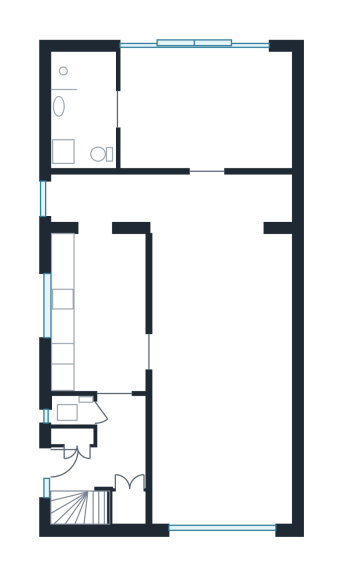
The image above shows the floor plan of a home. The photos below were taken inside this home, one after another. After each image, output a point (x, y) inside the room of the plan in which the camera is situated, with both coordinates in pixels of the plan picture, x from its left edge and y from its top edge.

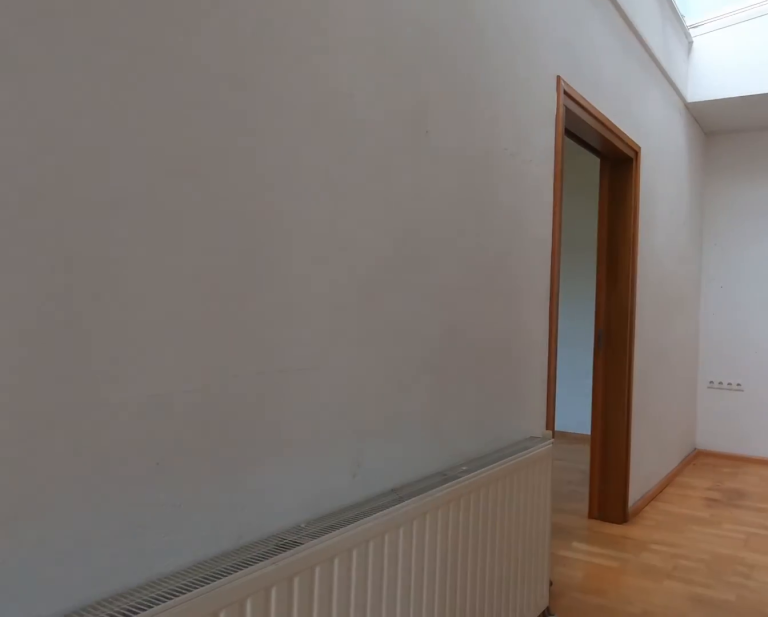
(172, 199)
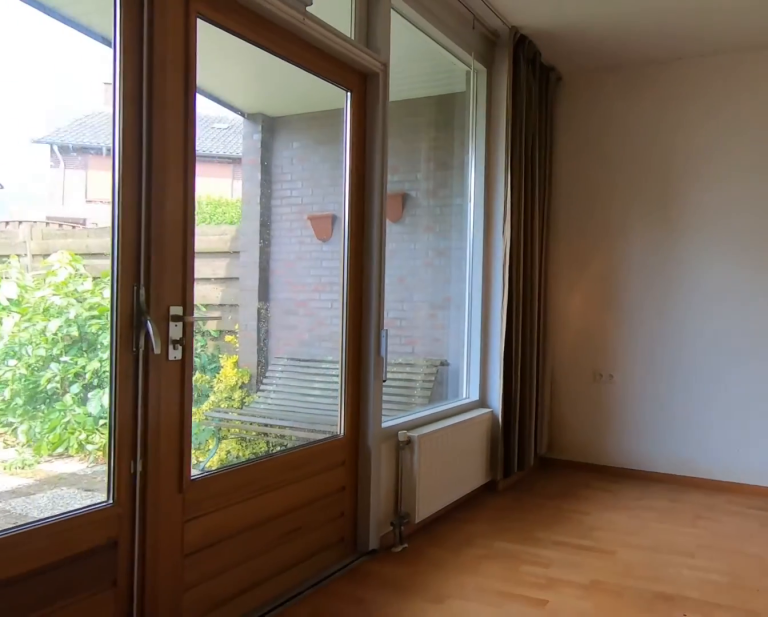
(205, 110)
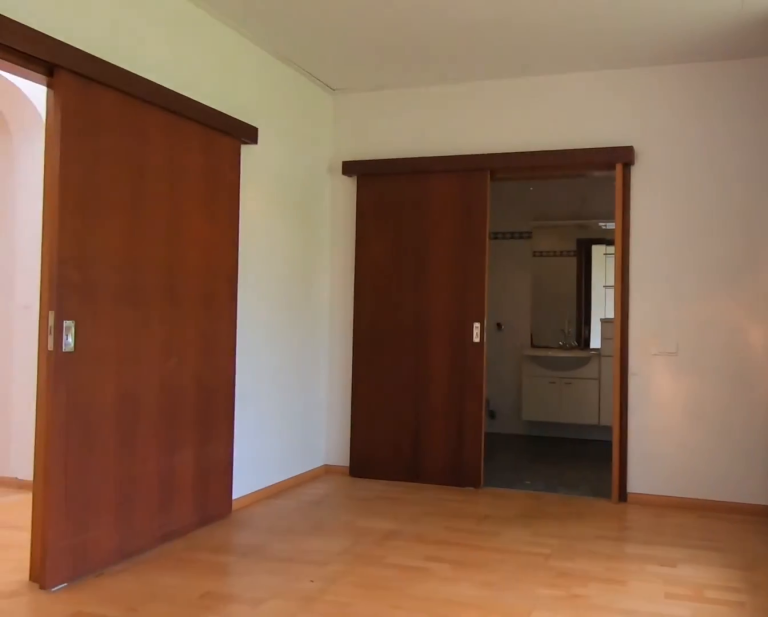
(205, 110)
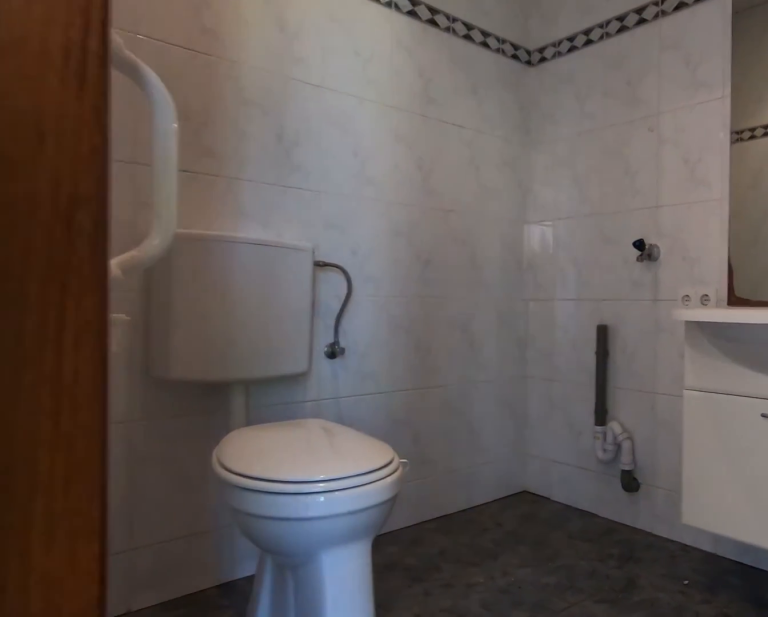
(83, 110)
